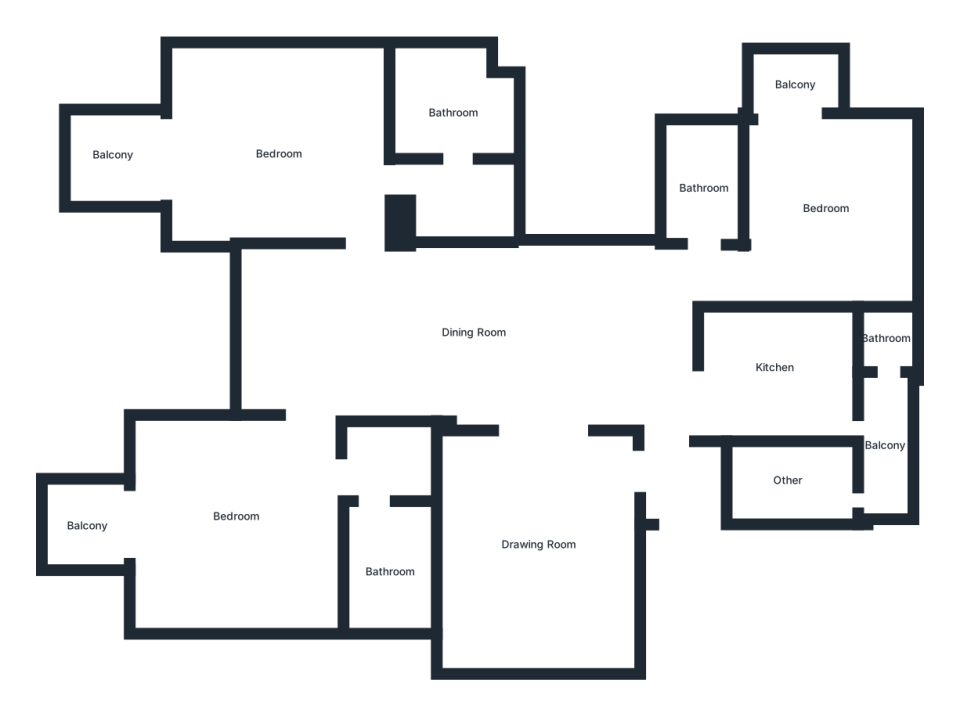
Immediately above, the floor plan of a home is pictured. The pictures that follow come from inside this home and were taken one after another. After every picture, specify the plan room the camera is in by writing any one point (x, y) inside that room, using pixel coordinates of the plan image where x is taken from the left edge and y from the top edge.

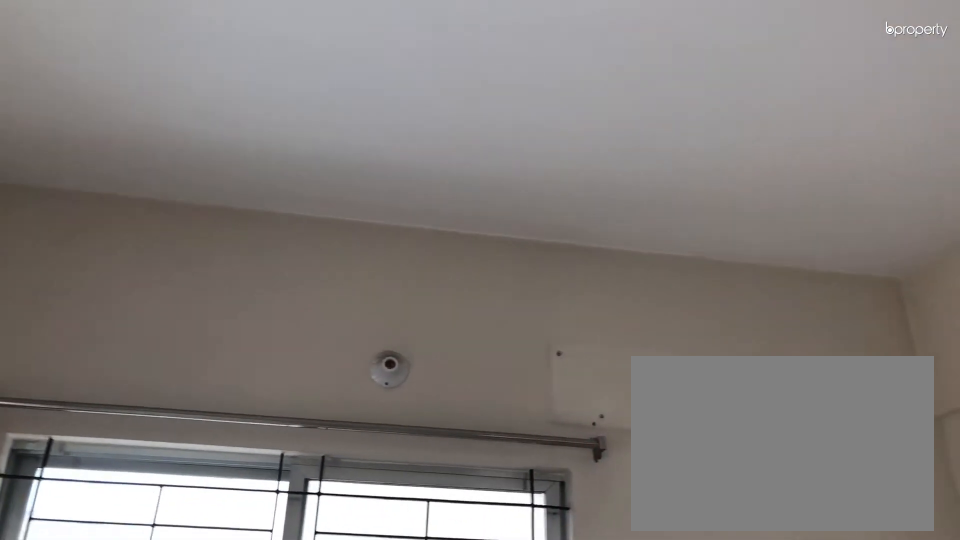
(825, 206)
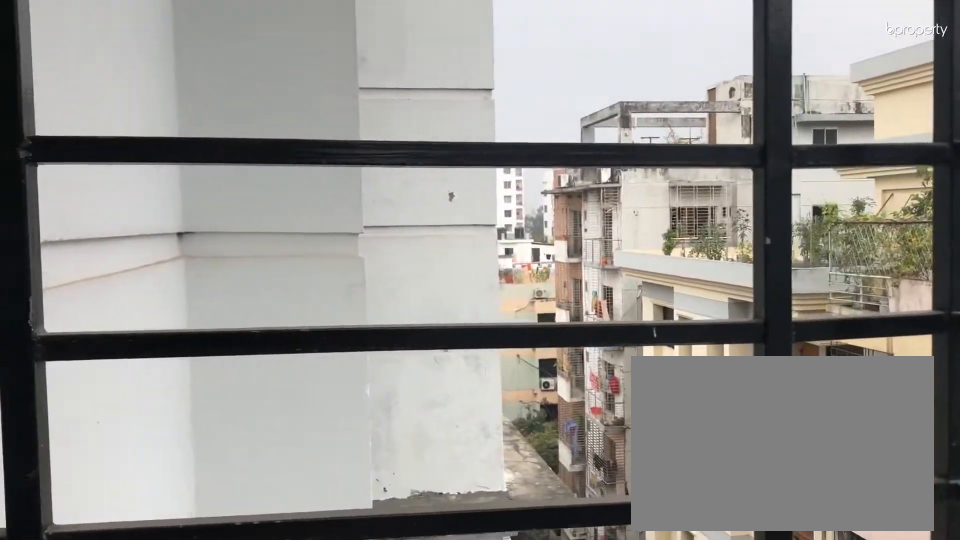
(794, 84)
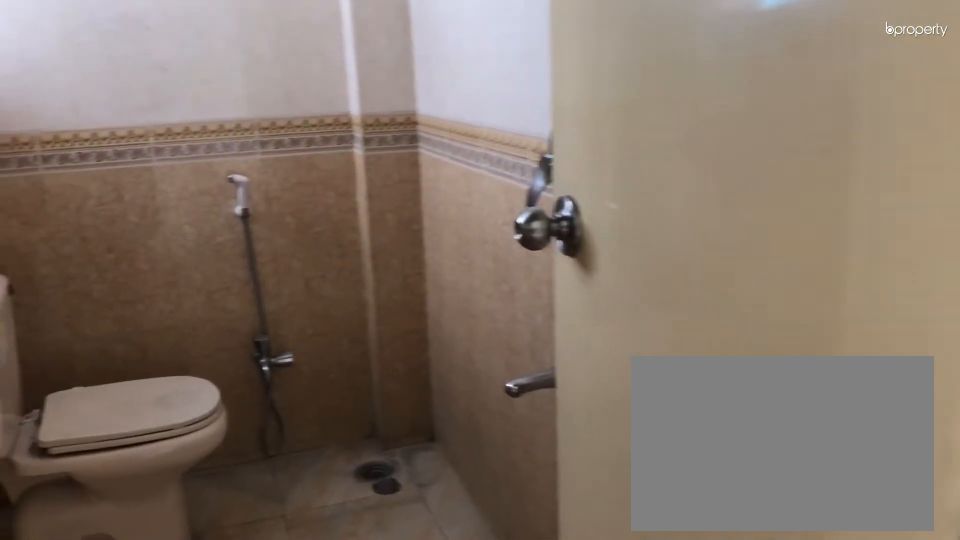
(705, 184)
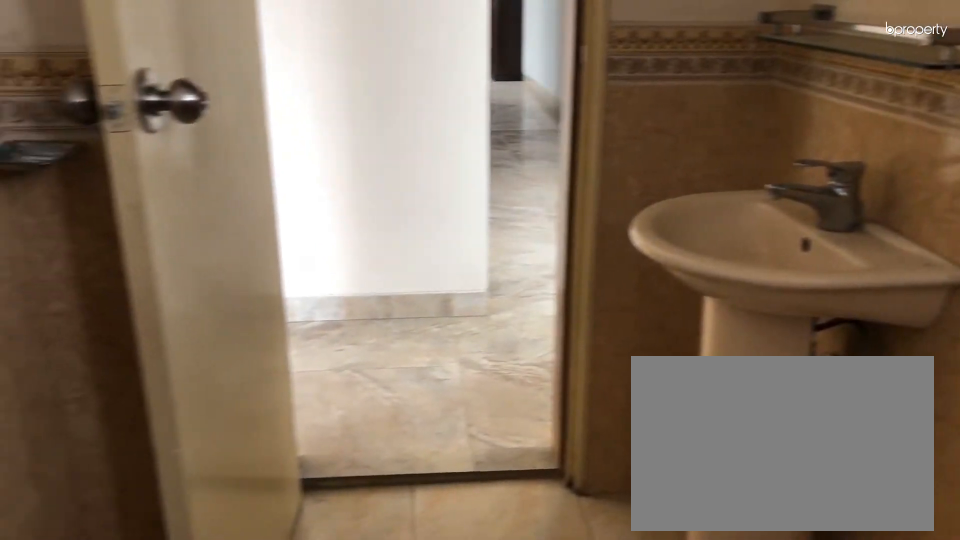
(705, 184)
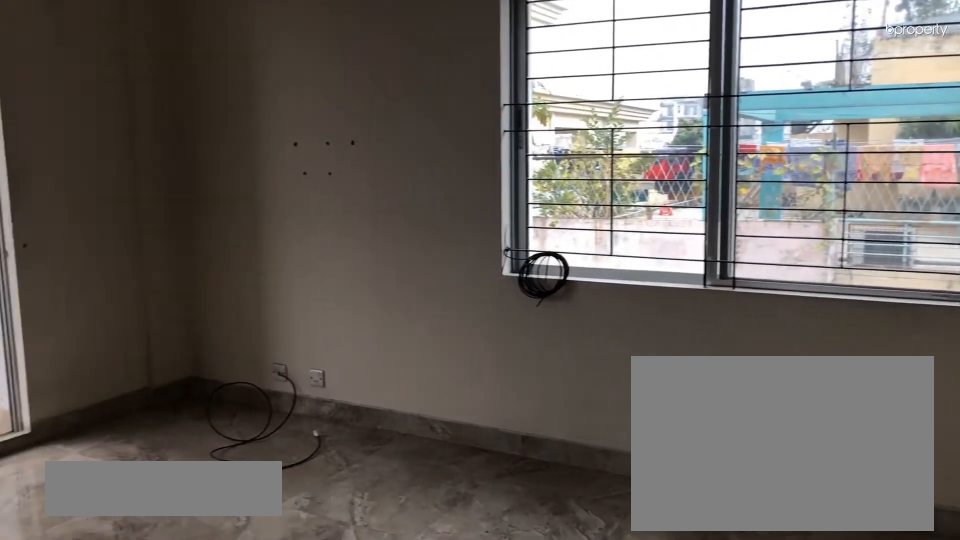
(278, 154)
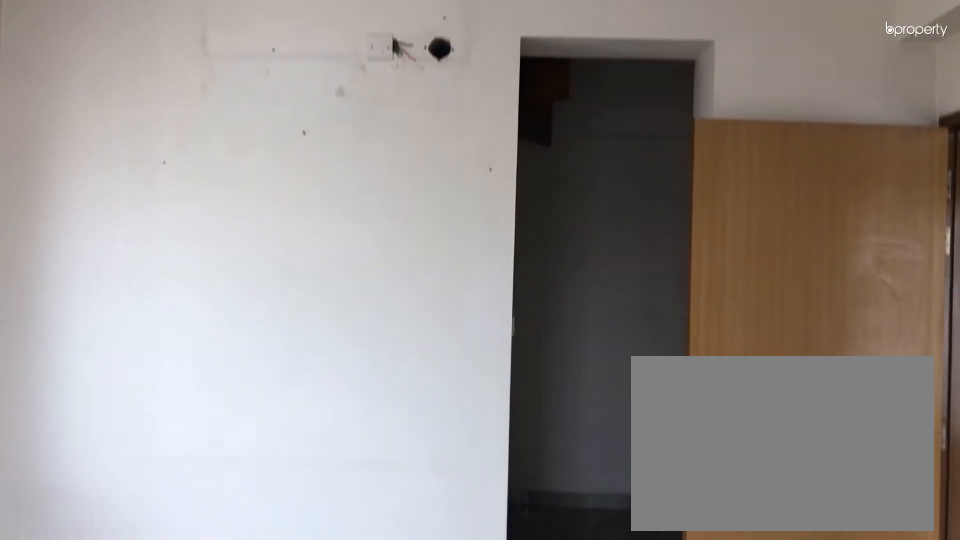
(278, 154)
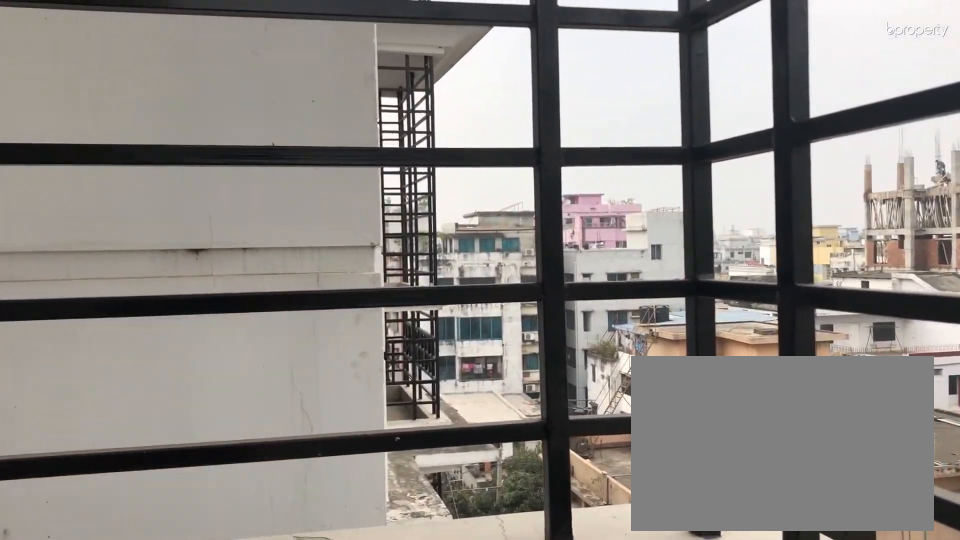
(115, 155)
